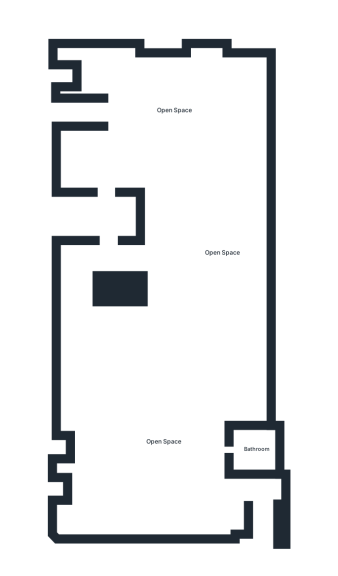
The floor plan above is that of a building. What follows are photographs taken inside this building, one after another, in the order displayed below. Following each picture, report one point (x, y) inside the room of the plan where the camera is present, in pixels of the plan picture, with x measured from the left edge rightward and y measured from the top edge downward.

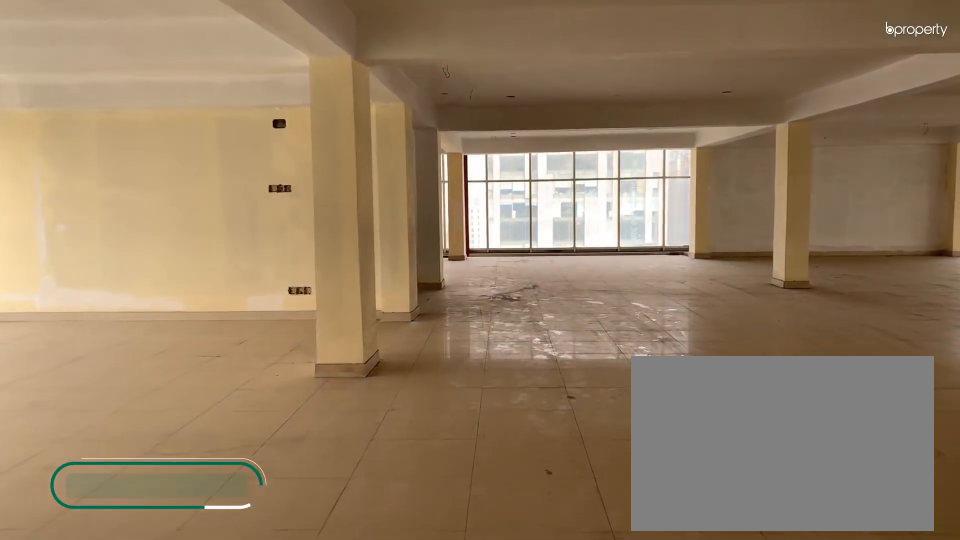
(175, 110)
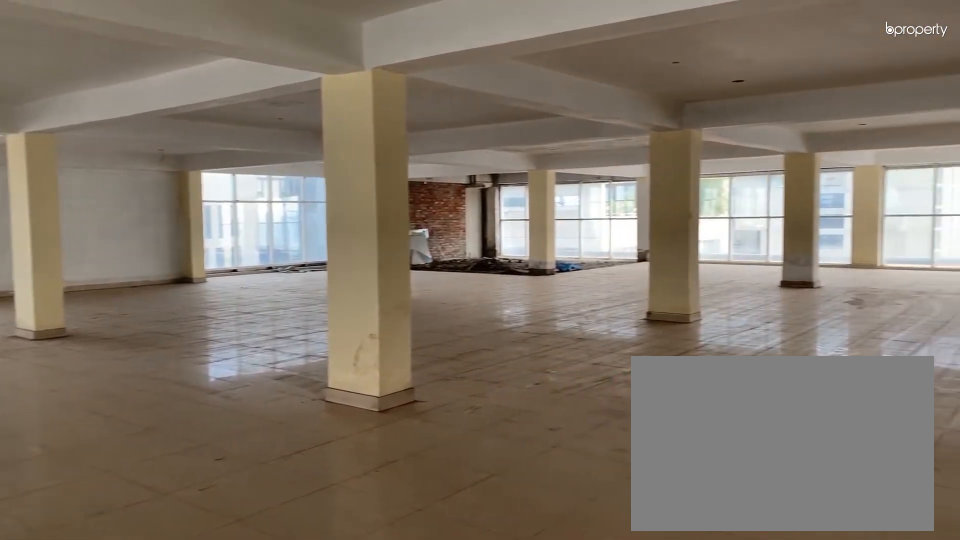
(175, 110)
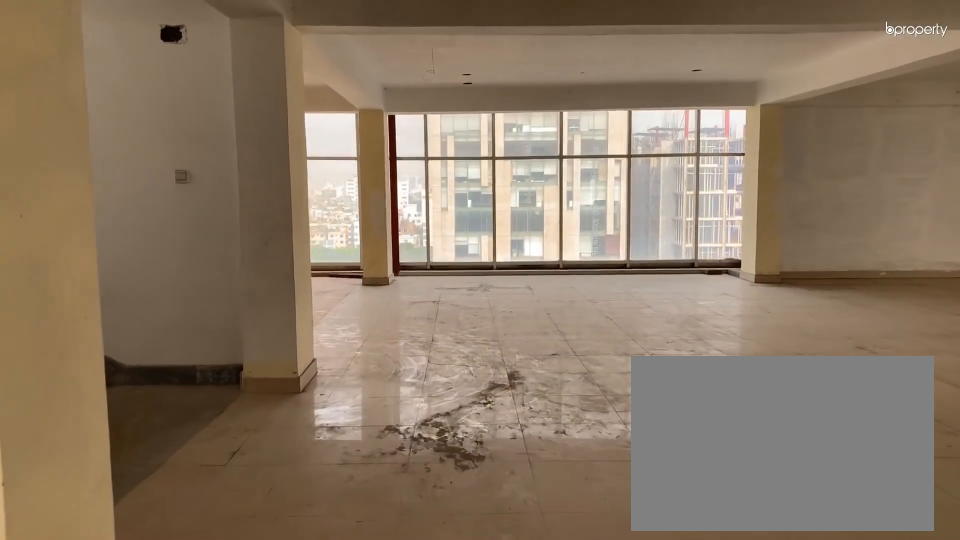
(175, 110)
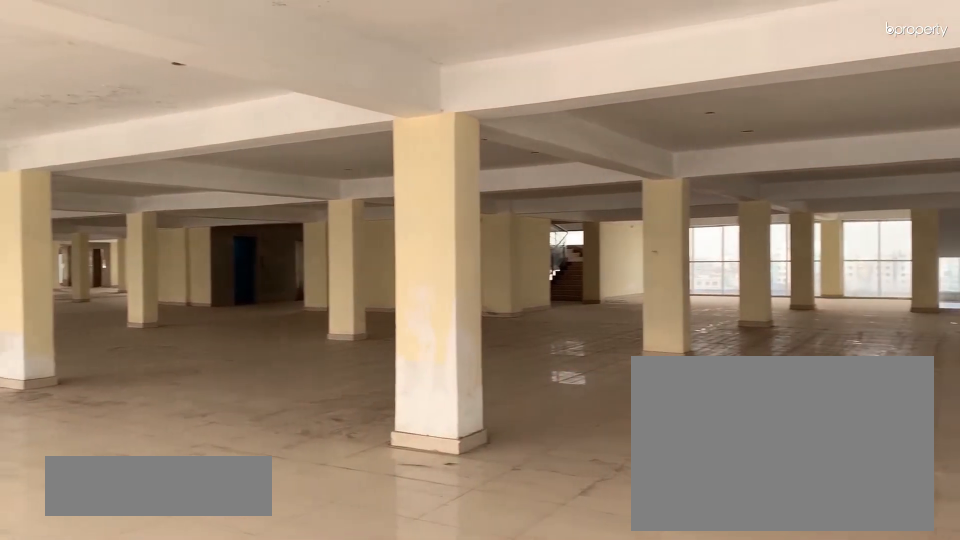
(175, 110)
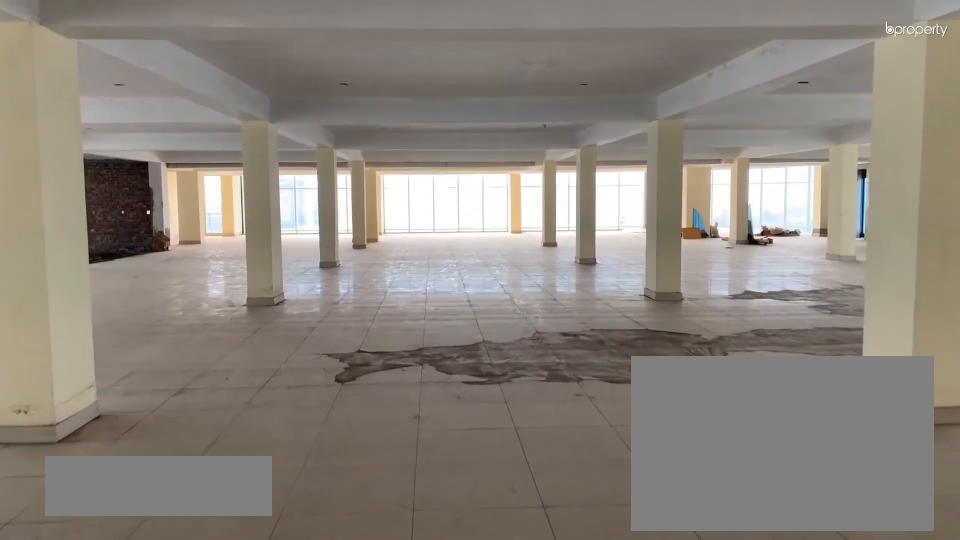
(221, 253)
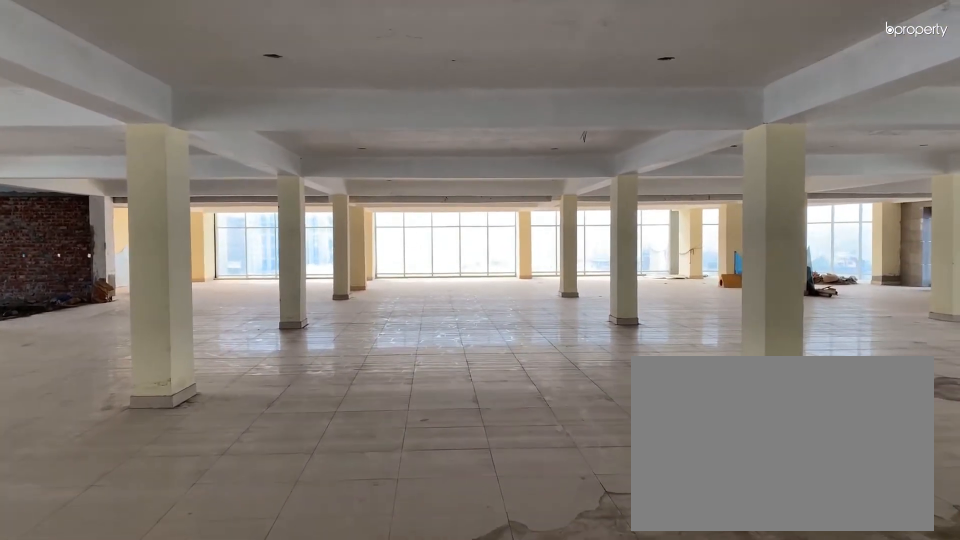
(221, 253)
